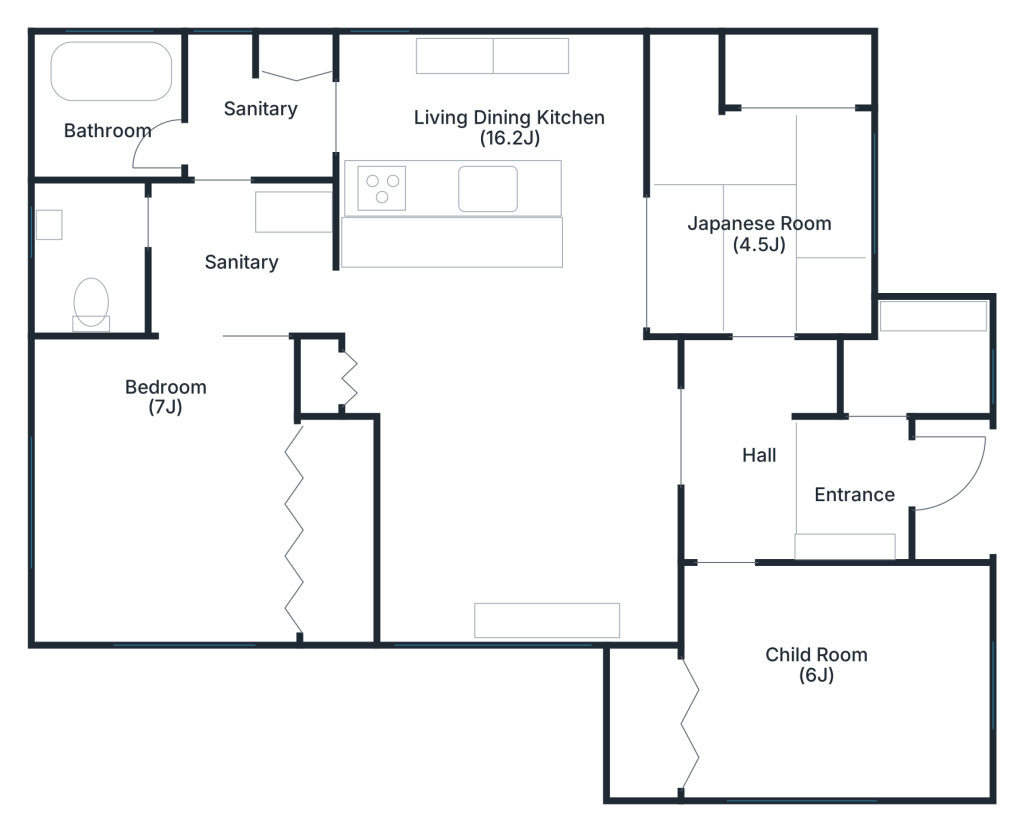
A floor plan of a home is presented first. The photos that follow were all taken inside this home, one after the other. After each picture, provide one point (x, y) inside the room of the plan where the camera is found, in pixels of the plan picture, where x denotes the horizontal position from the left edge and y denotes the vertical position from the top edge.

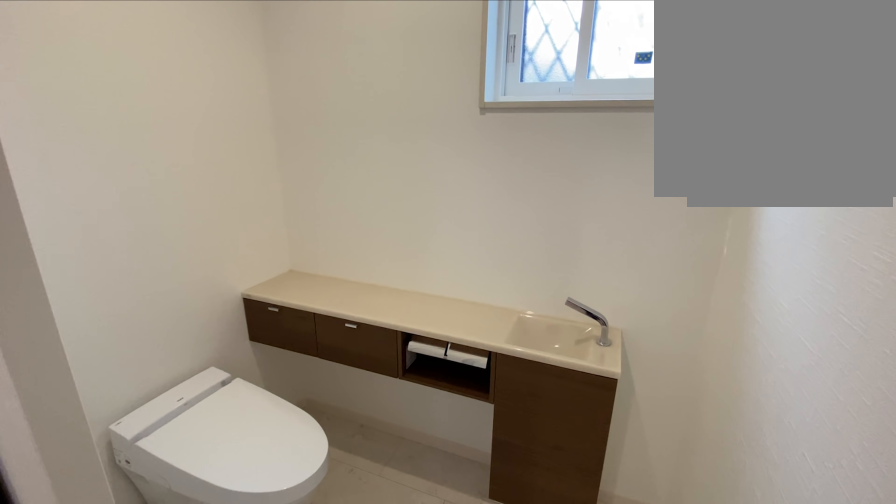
(96, 260)
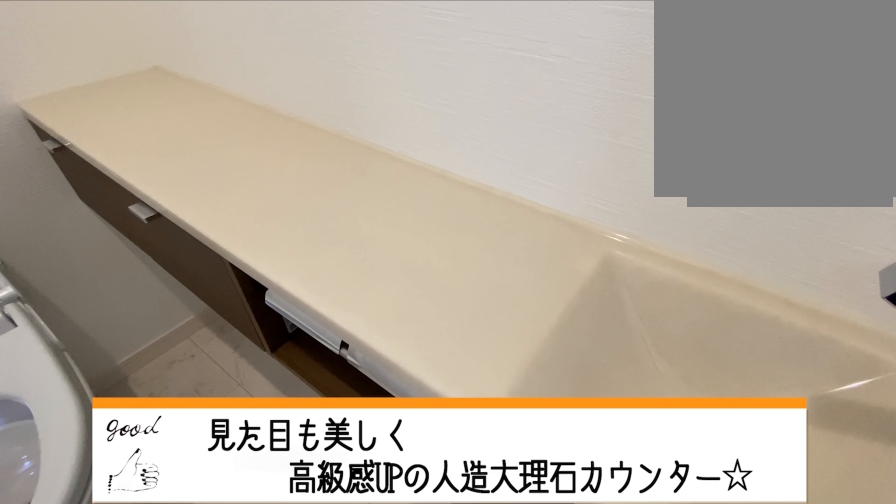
(96, 261)
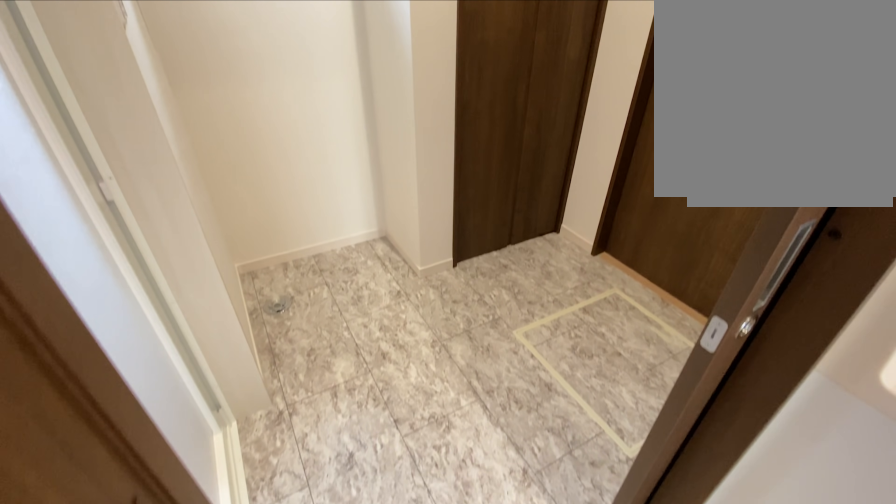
(254, 125)
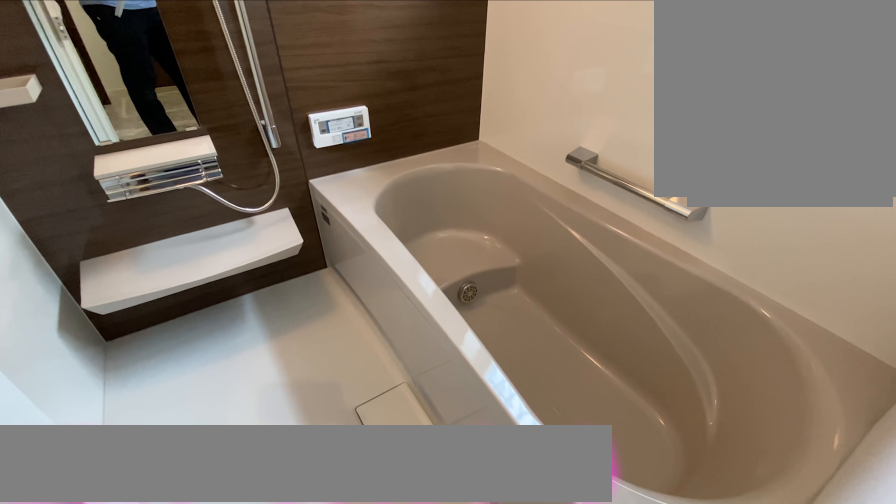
(111, 120)
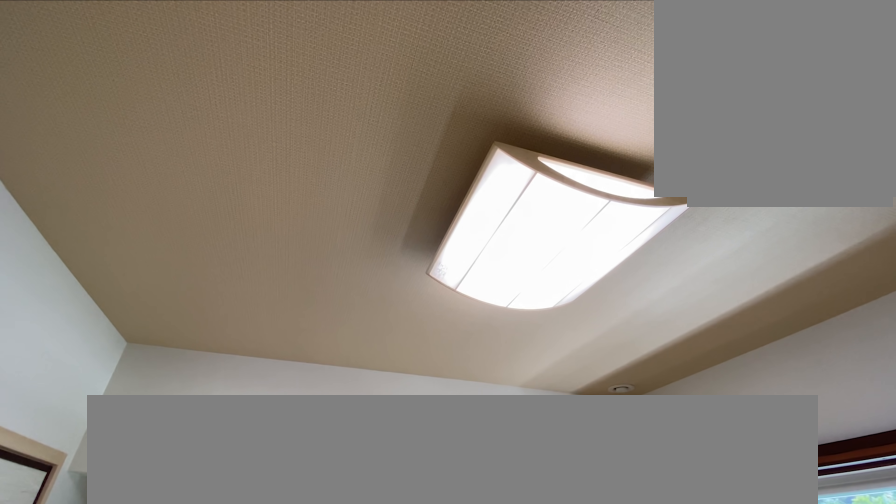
(758, 170)
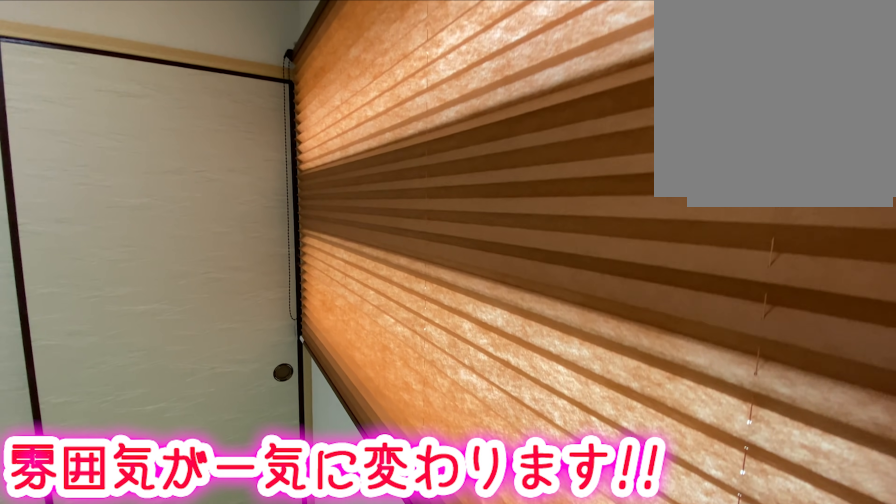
(758, 170)
